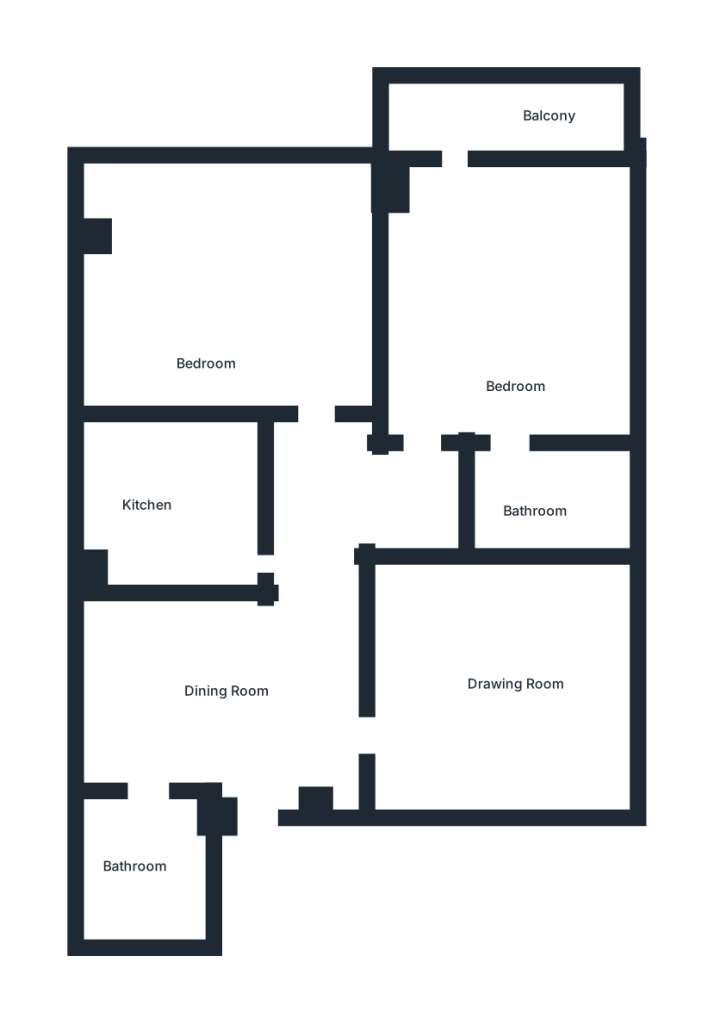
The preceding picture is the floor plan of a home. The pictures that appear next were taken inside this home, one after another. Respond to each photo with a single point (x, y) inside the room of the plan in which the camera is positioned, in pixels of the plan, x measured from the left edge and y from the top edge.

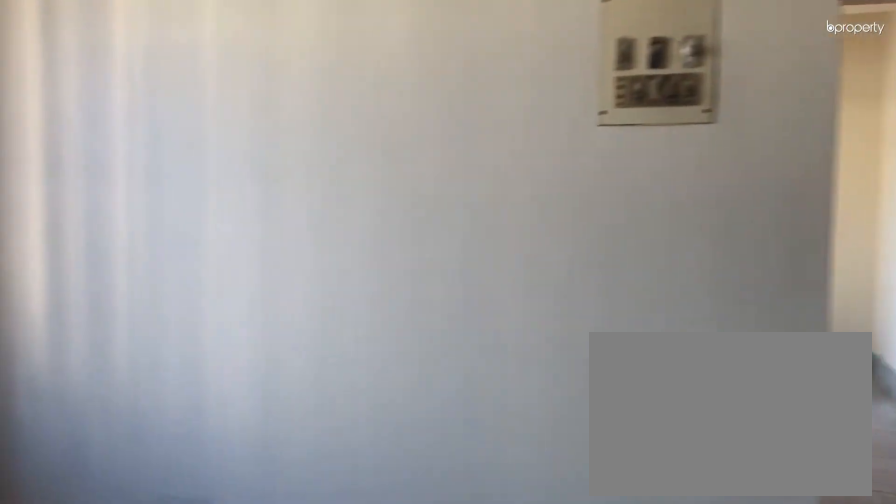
(231, 684)
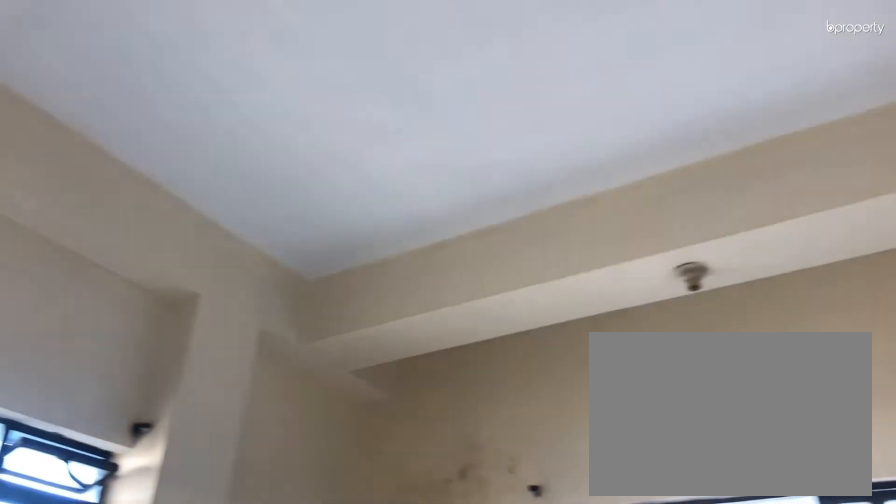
(203, 305)
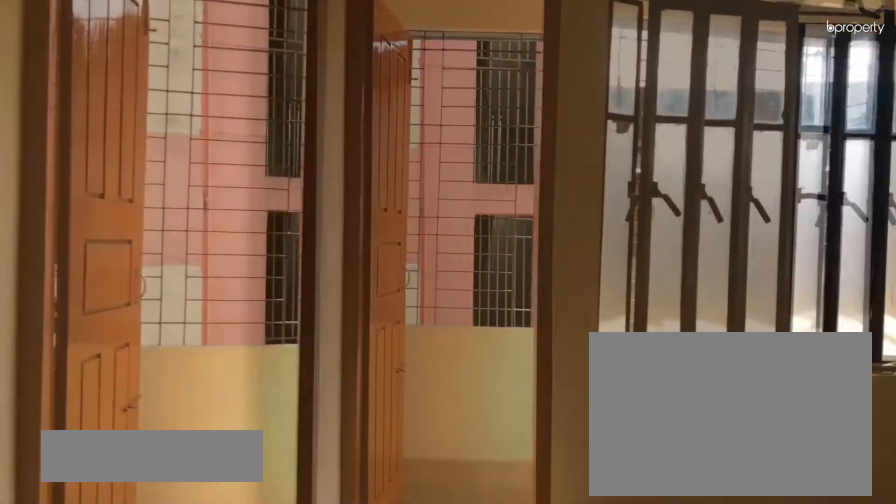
(508, 298)
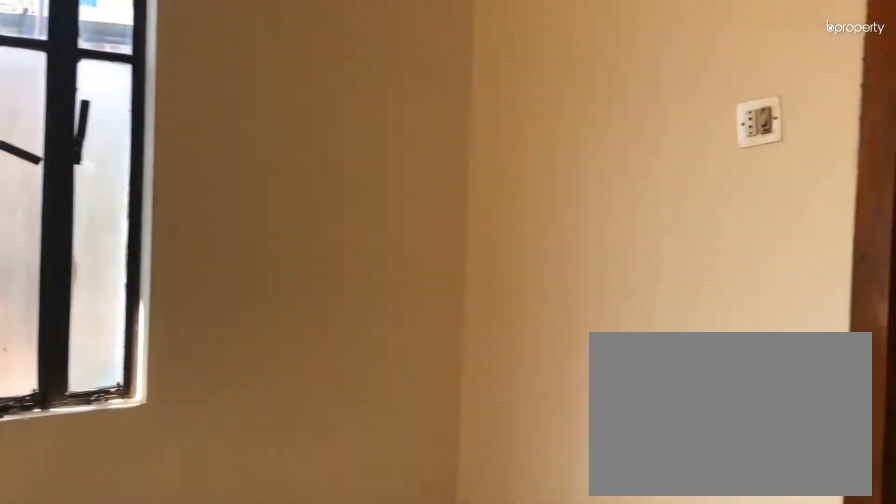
(508, 298)
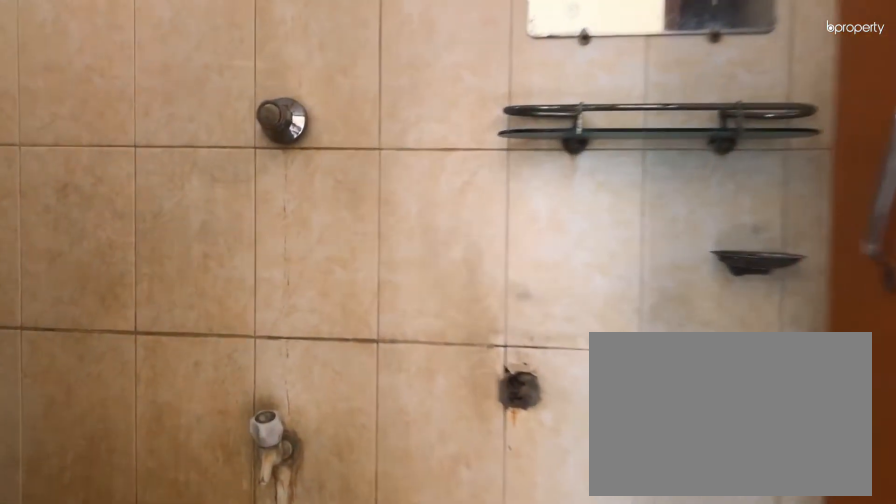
(555, 503)
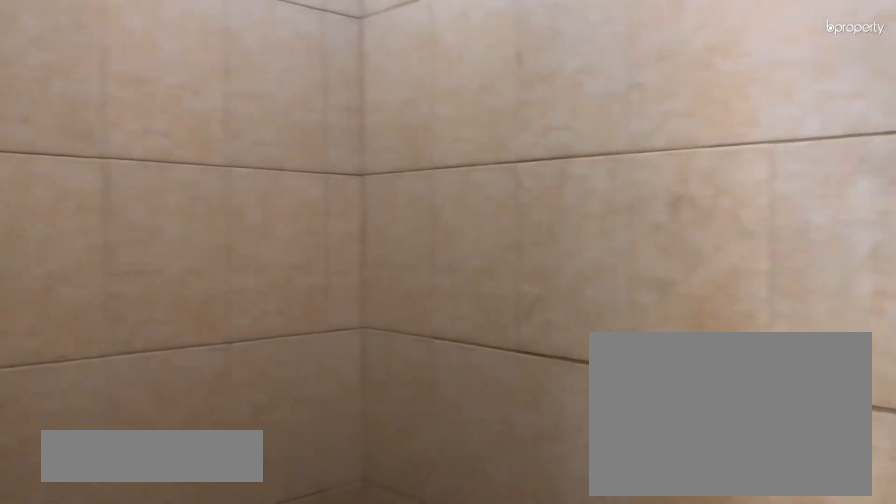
(555, 503)
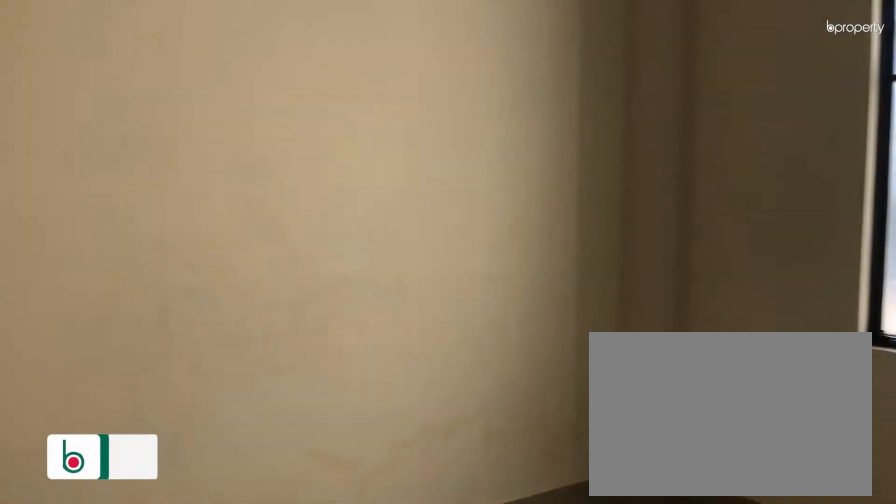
(502, 670)
